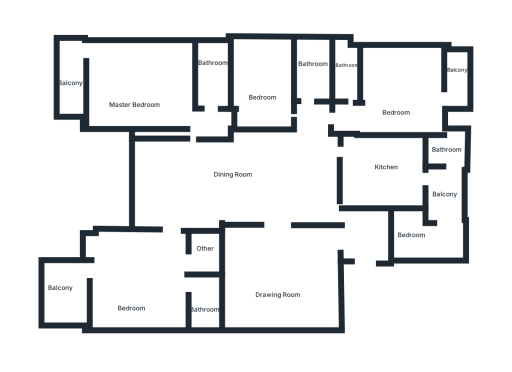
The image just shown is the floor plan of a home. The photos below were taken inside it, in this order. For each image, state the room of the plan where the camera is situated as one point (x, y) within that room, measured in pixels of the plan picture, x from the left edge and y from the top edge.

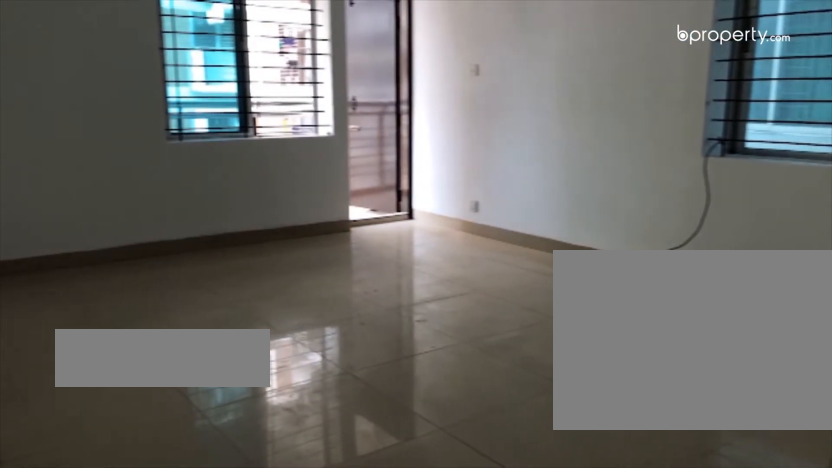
(137, 85)
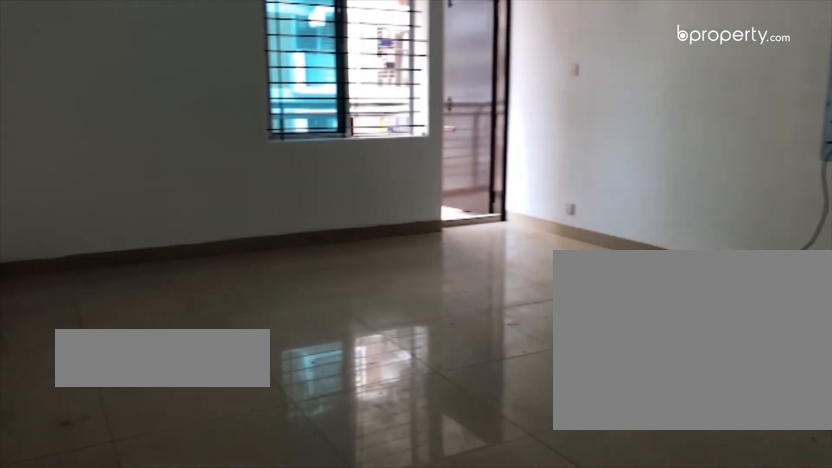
(137, 85)
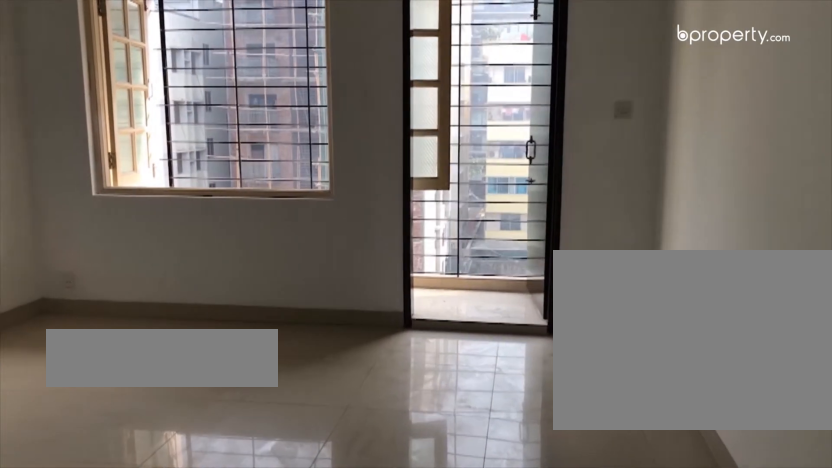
(396, 89)
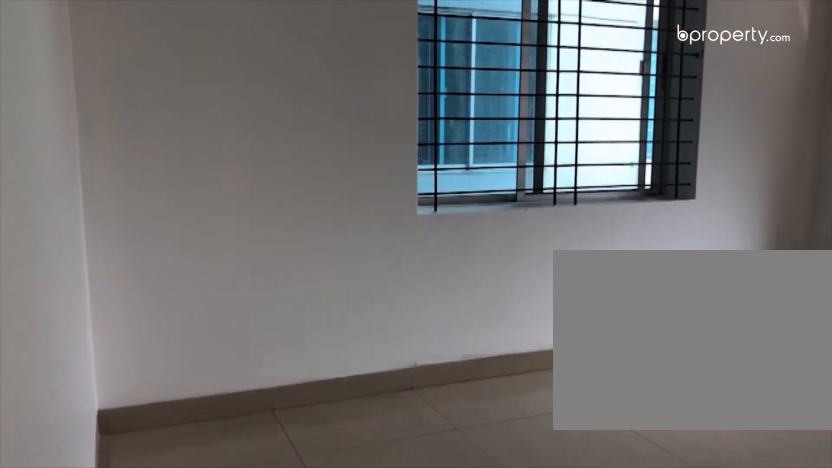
(396, 89)
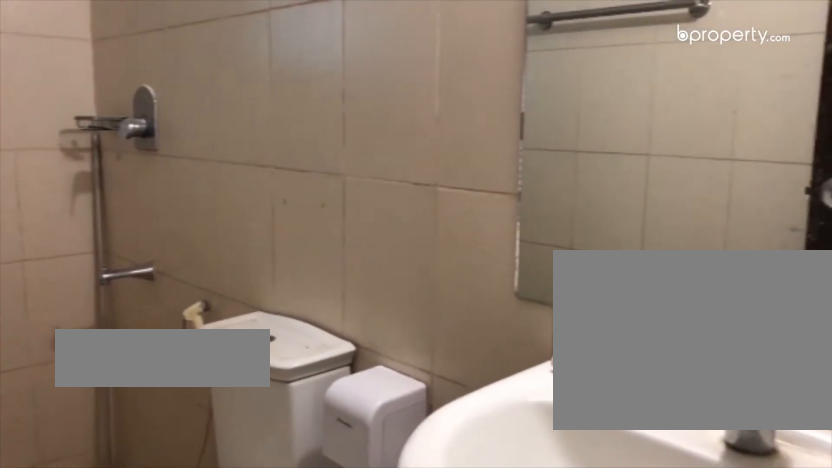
(313, 72)
